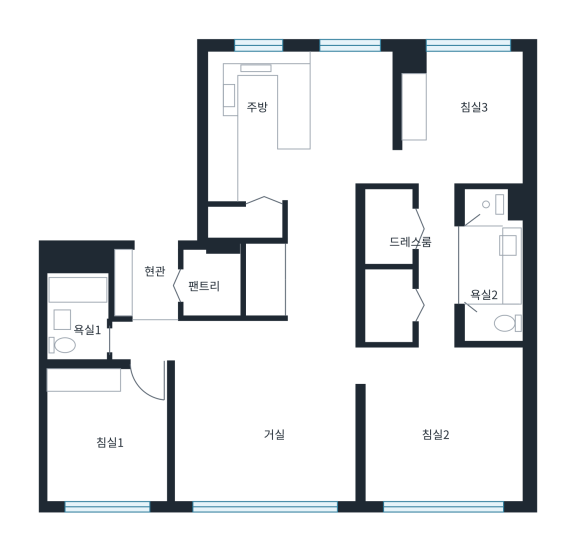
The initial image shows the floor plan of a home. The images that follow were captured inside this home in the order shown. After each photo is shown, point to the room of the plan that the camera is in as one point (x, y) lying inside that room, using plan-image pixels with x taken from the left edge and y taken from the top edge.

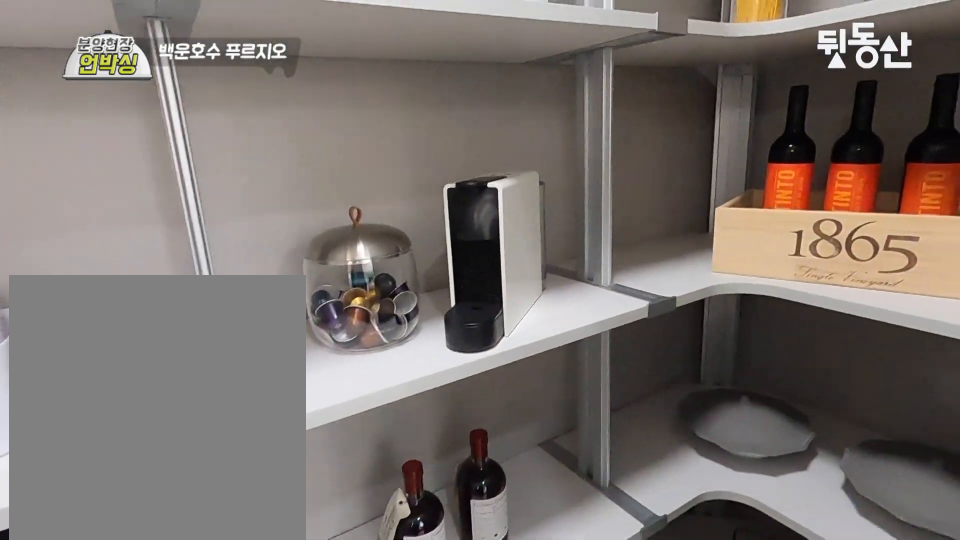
(265, 209)
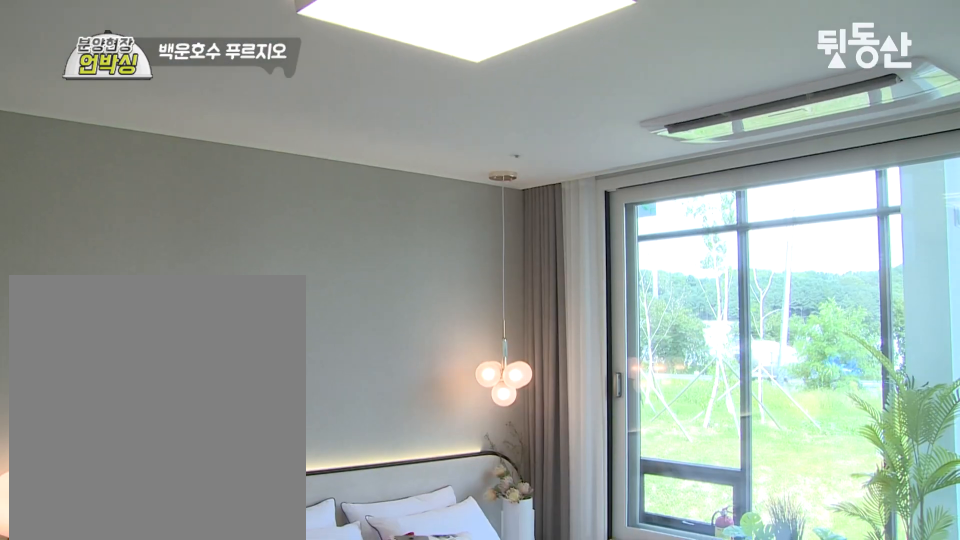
(442, 448)
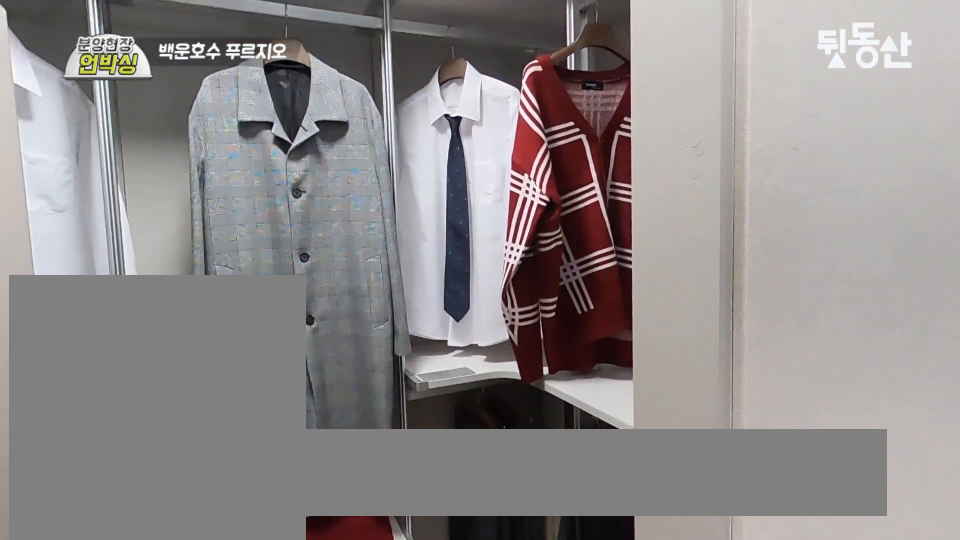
(432, 278)
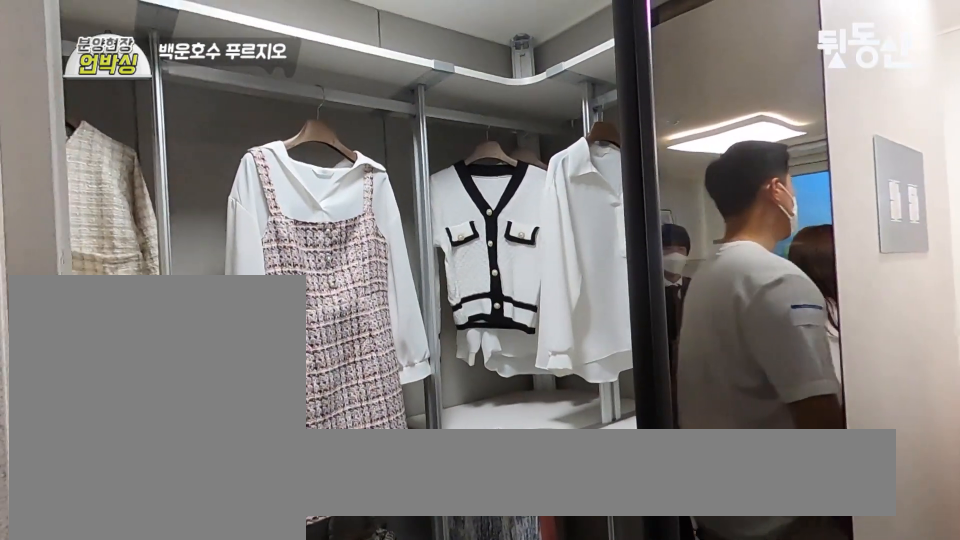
(432, 278)
